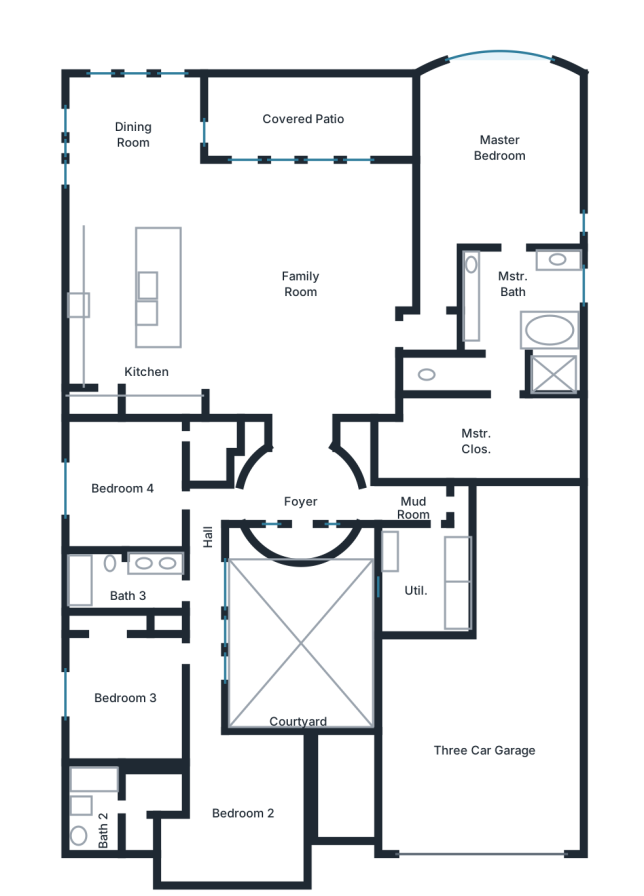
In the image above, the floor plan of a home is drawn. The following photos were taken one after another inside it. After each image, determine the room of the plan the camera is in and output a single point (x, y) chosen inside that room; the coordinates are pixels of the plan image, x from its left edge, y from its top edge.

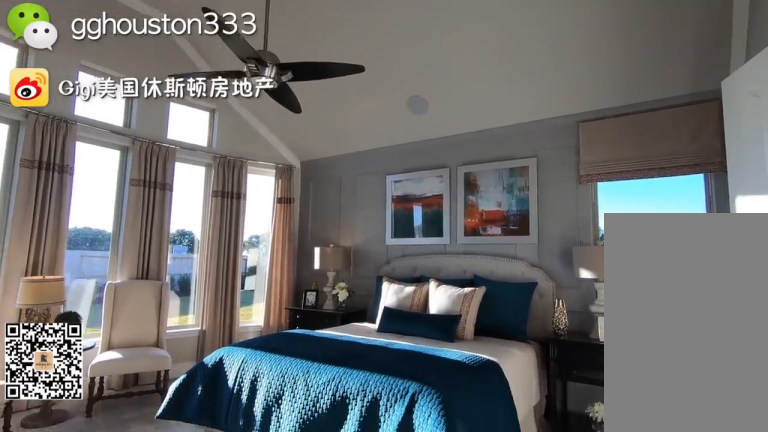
(502, 141)
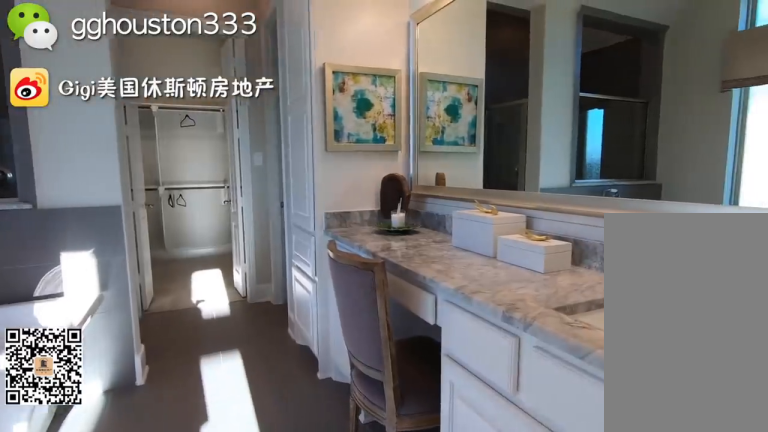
(512, 301)
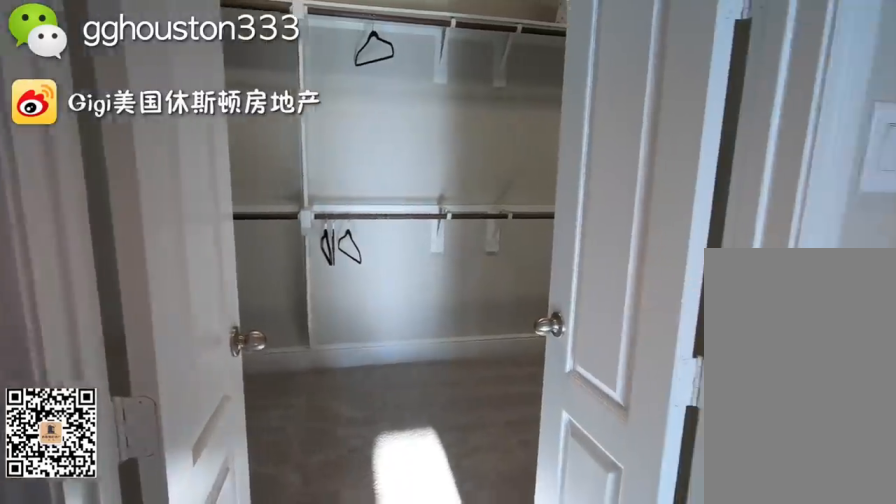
(512, 301)
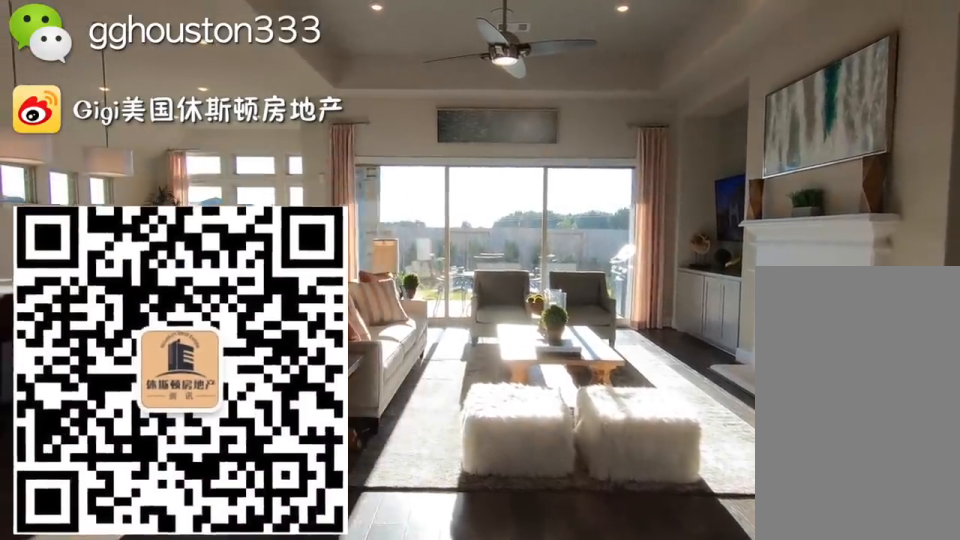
(310, 263)
